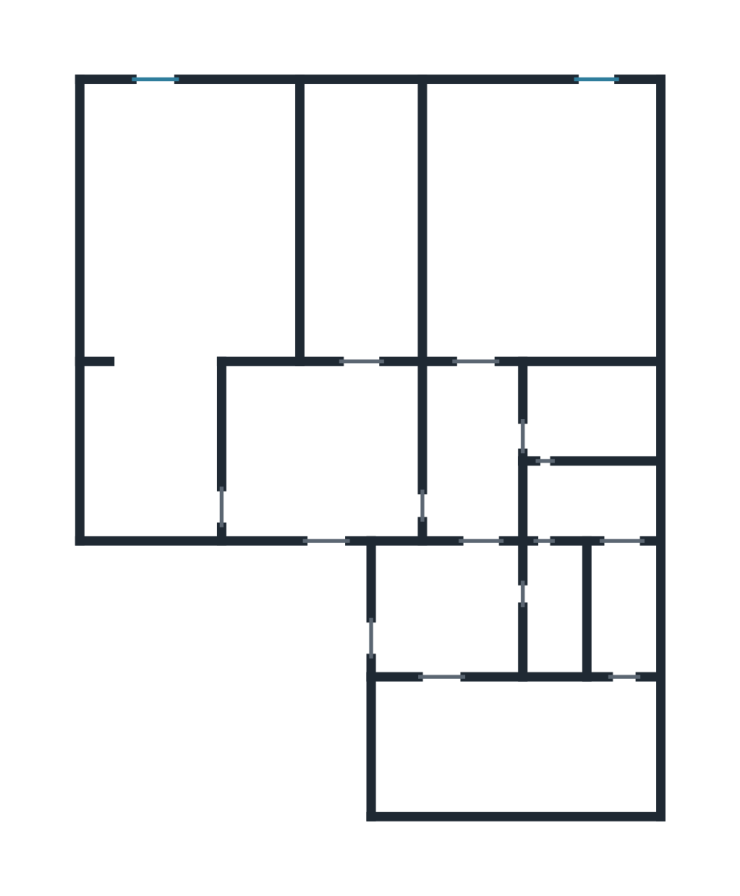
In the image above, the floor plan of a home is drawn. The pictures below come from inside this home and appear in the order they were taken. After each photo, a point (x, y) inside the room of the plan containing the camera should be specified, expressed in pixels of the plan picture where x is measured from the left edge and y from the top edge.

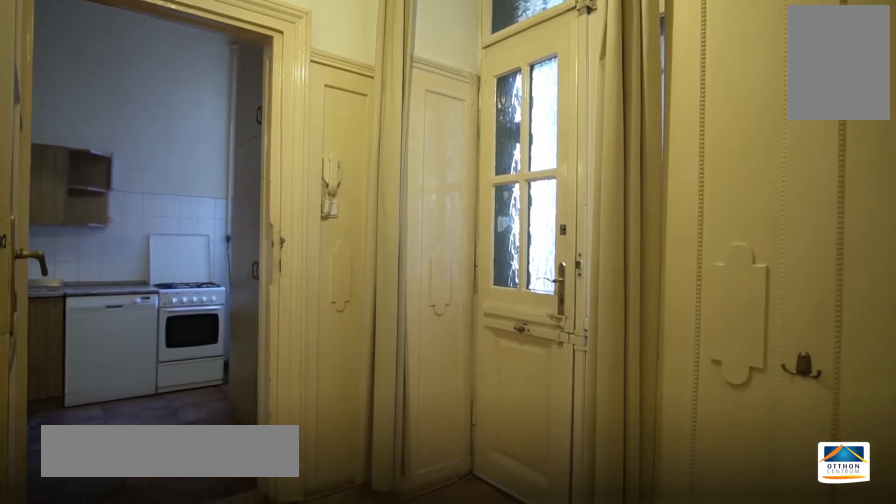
(453, 608)
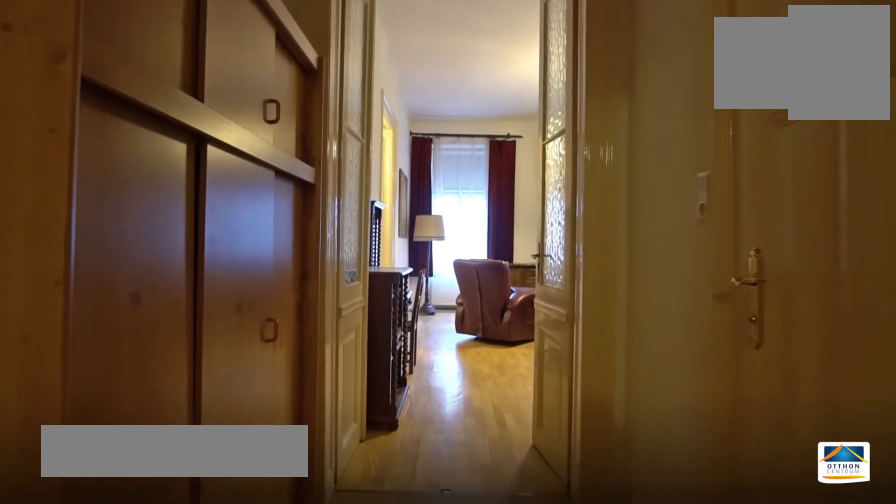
(476, 452)
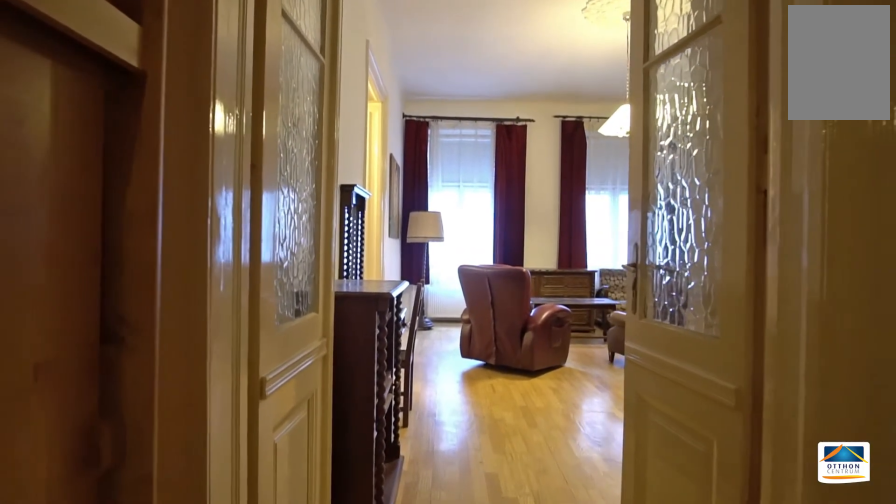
(476, 452)
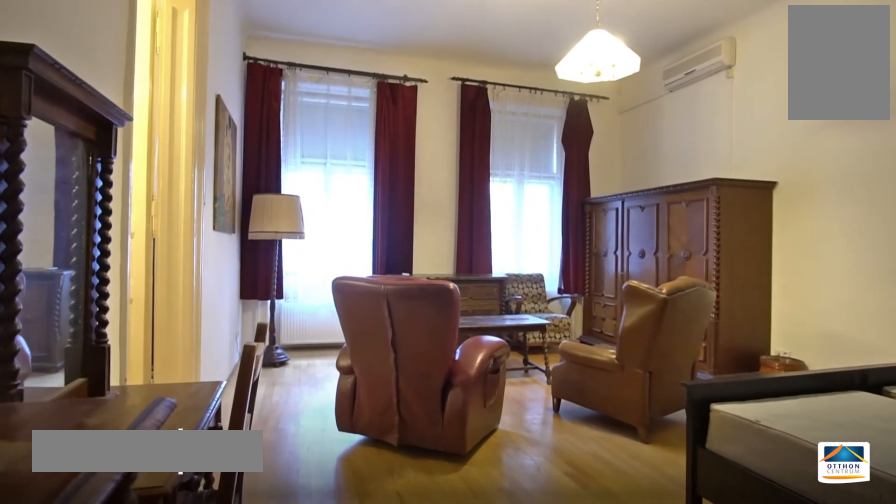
(554, 232)
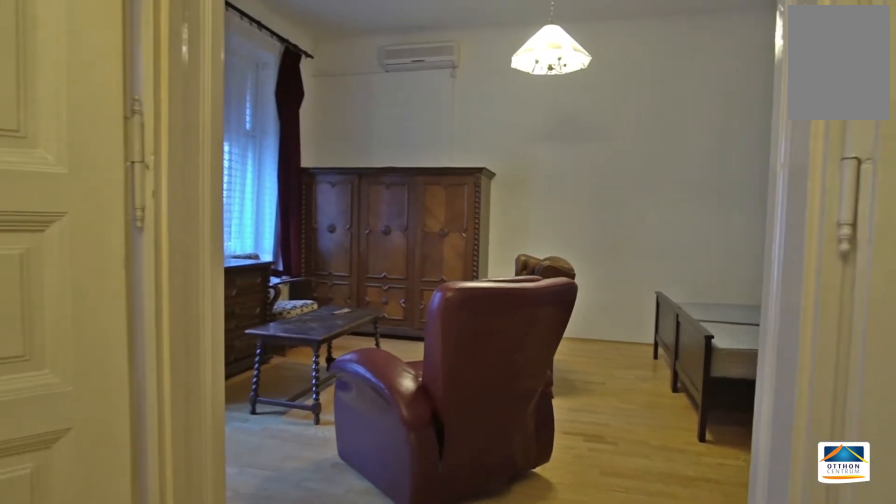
(553, 232)
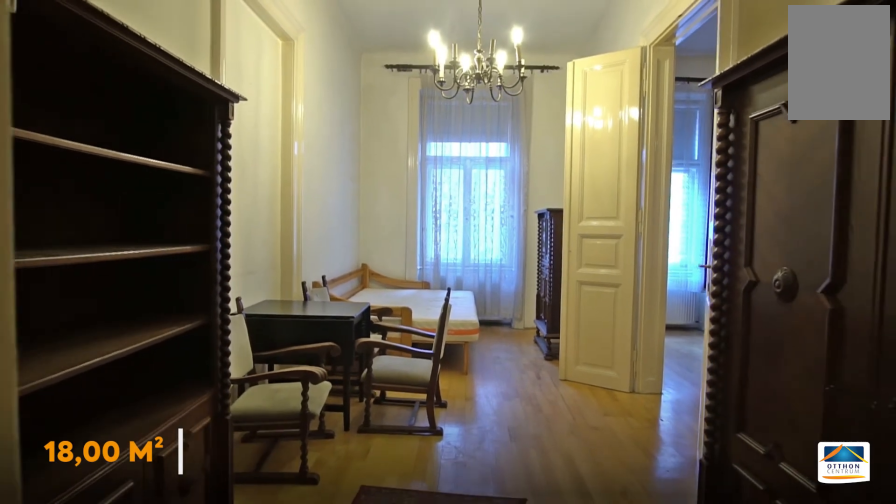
(368, 221)
